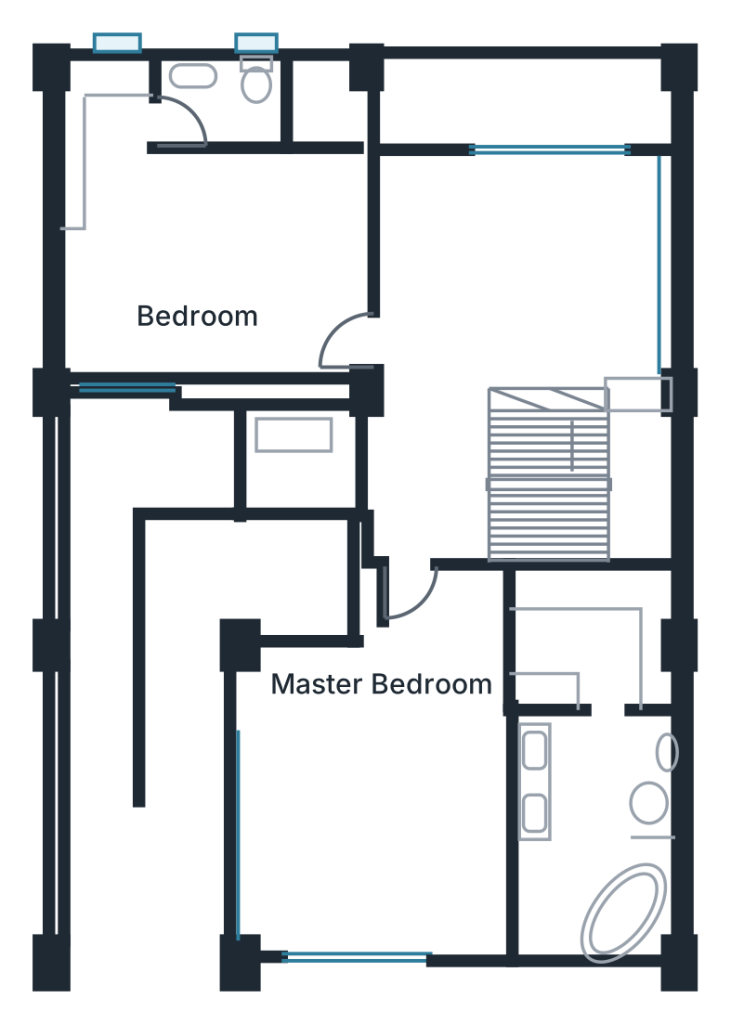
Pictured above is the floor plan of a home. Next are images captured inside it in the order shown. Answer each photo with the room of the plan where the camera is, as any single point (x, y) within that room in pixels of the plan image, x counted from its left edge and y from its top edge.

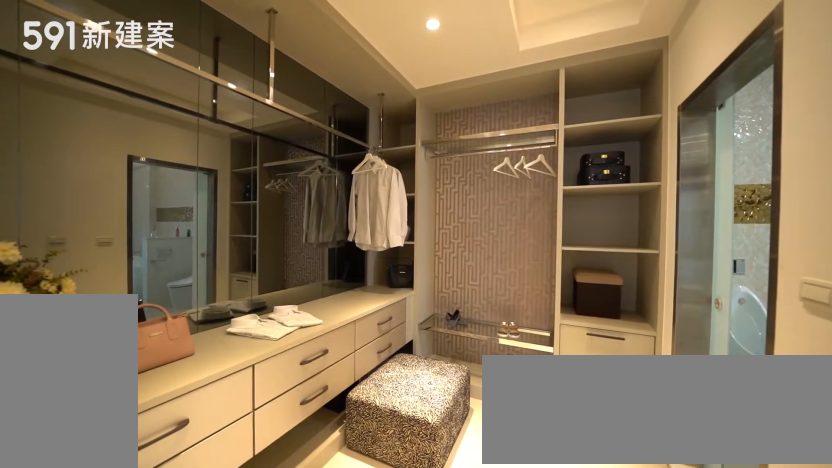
(607, 645)
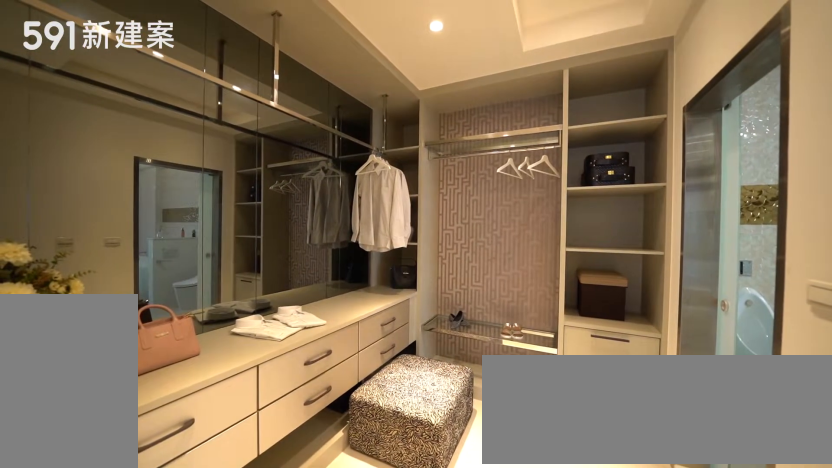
(607, 645)
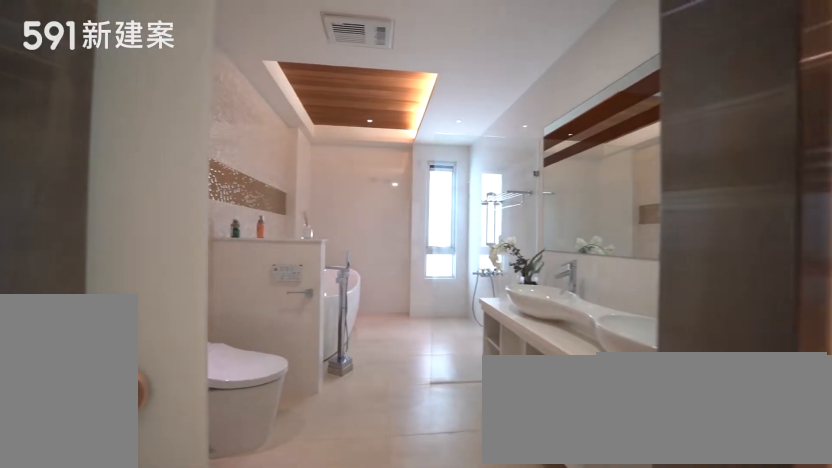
(602, 861)
